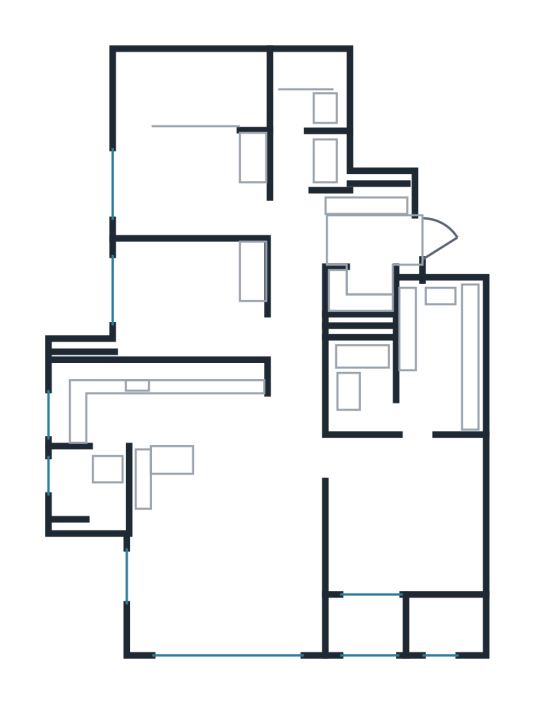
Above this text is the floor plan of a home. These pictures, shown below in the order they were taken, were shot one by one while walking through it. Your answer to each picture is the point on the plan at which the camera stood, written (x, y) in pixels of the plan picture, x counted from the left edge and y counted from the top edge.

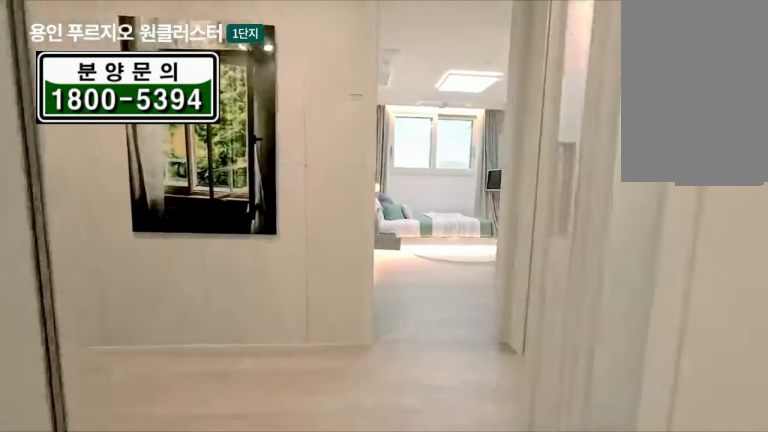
(375, 236)
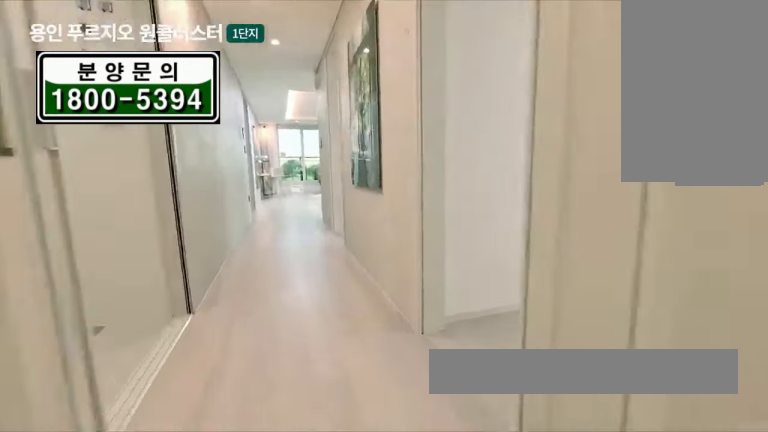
(308, 155)
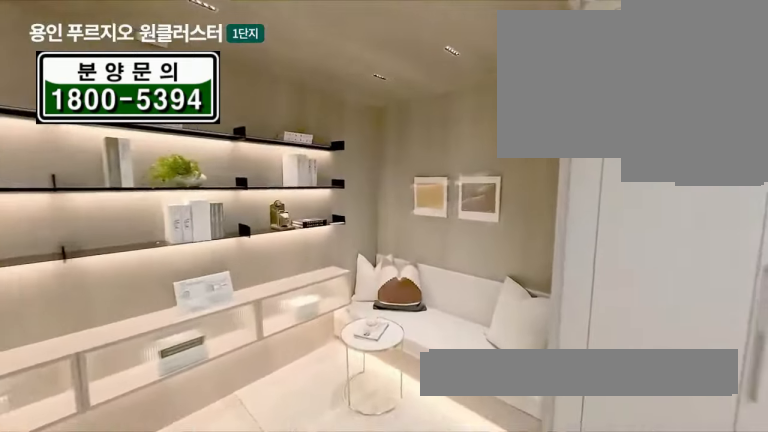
(187, 160)
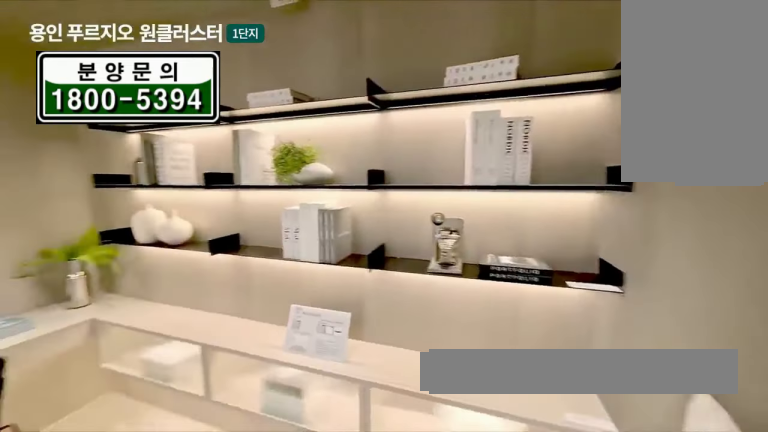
(193, 155)
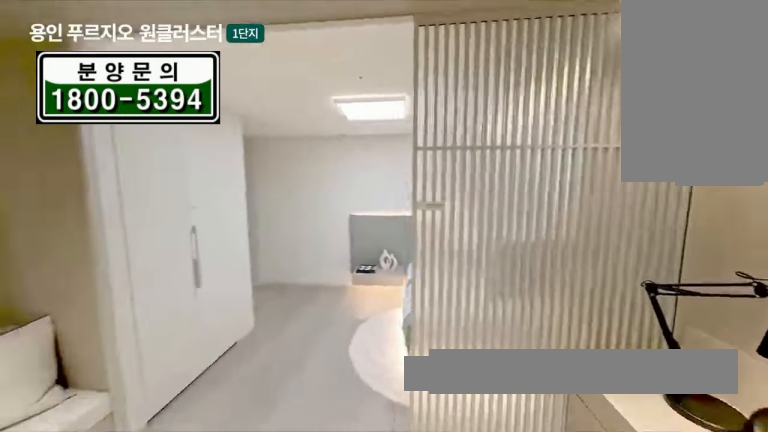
(192, 155)
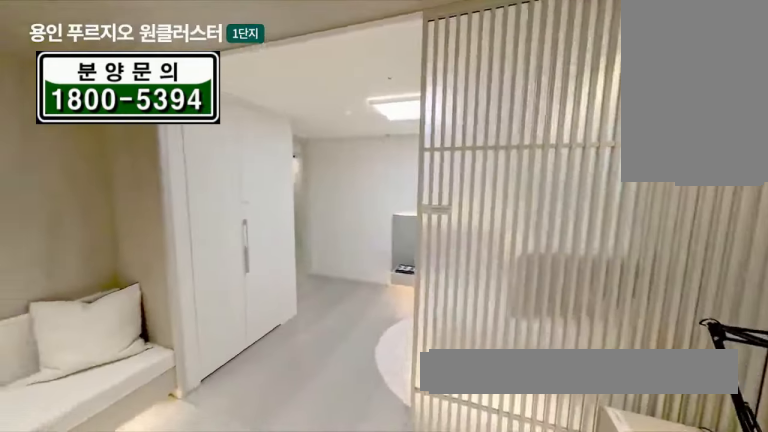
(195, 155)
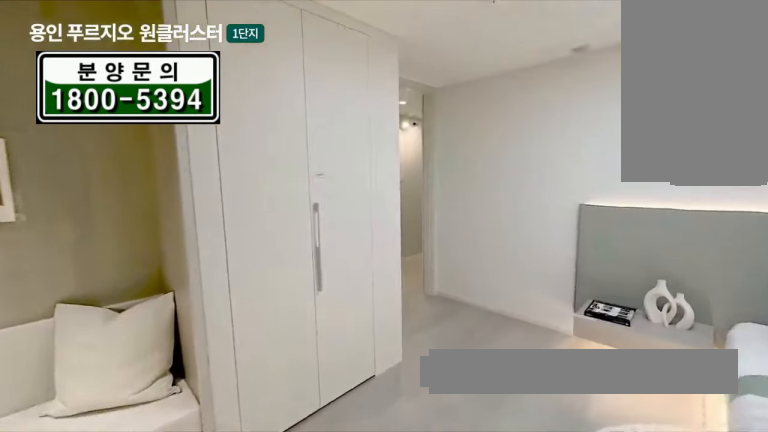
(191, 176)
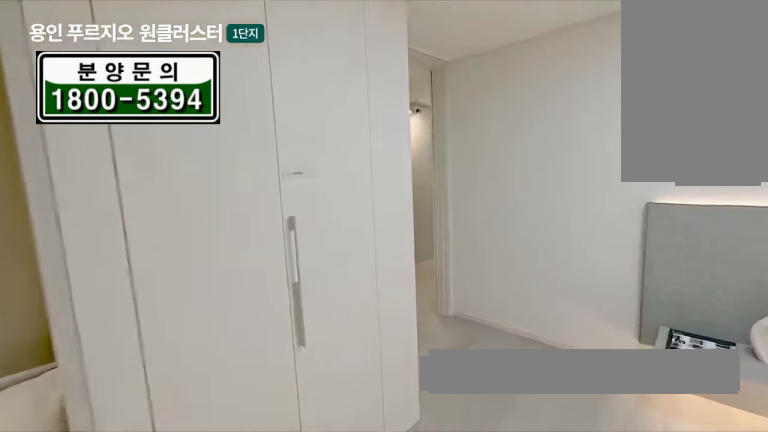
(195, 155)
